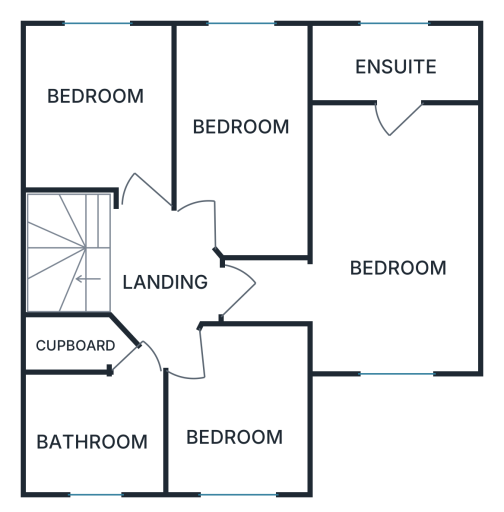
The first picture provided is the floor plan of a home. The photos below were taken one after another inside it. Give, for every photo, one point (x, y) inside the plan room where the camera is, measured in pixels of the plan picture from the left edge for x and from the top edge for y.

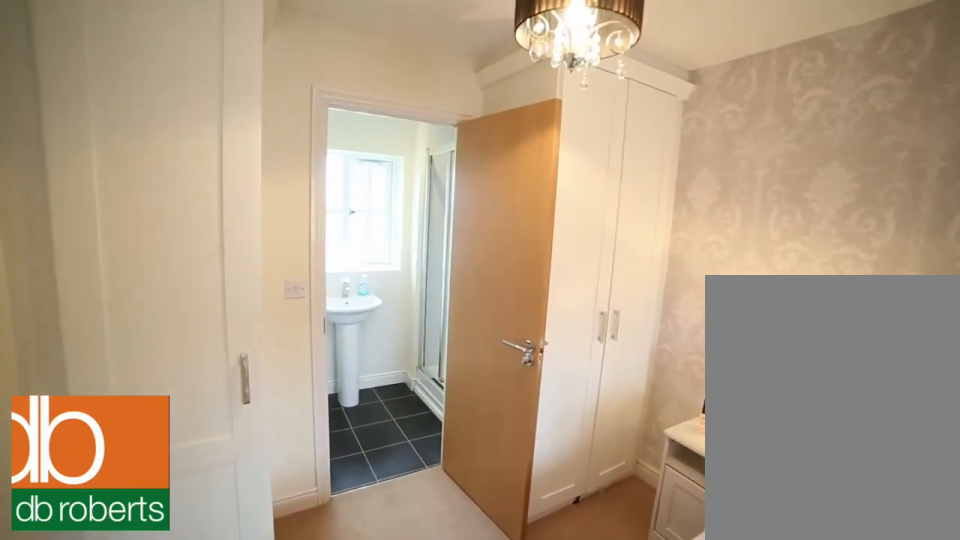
(361, 221)
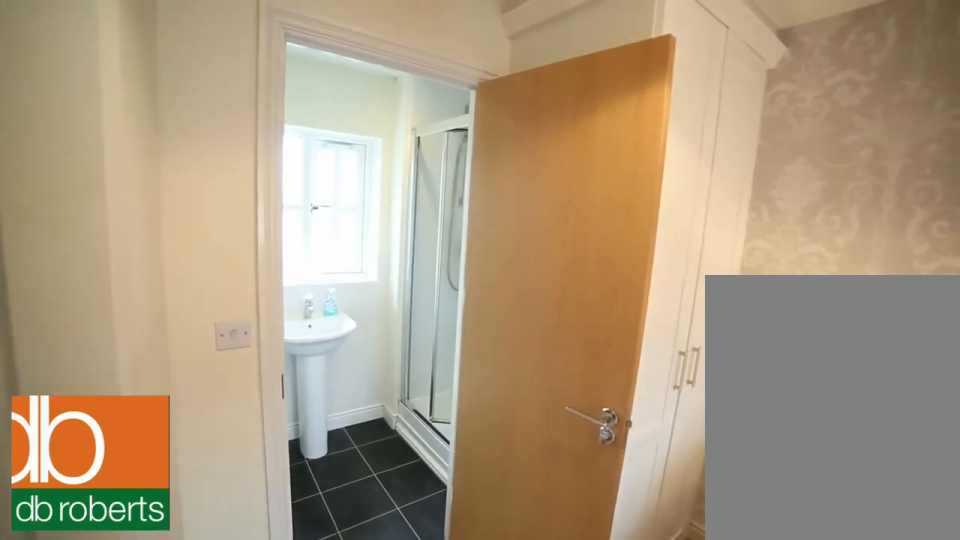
(361, 221)
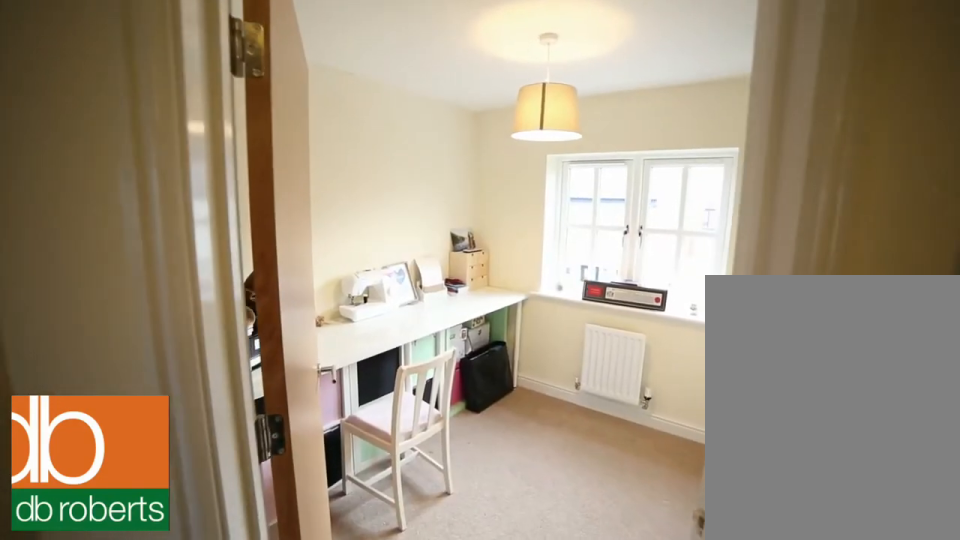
(241, 412)
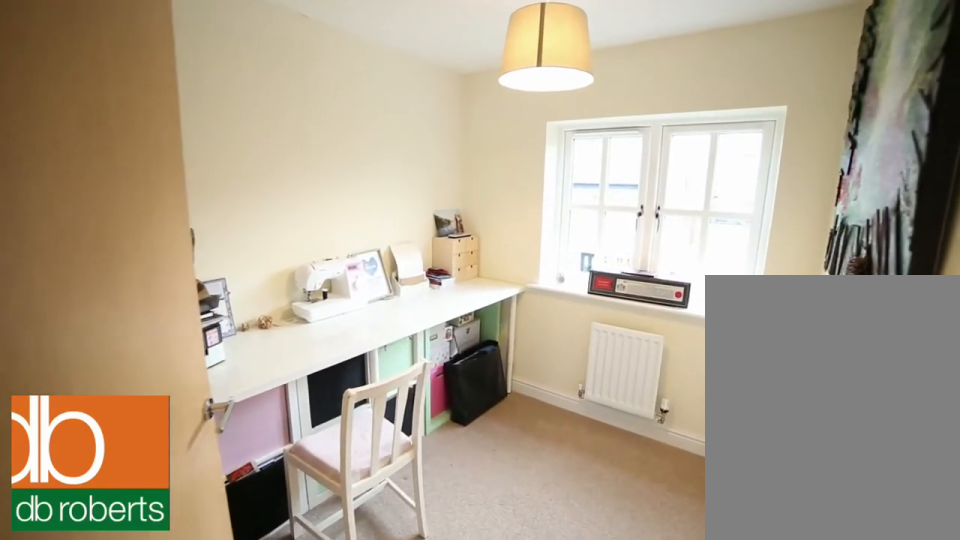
(241, 412)
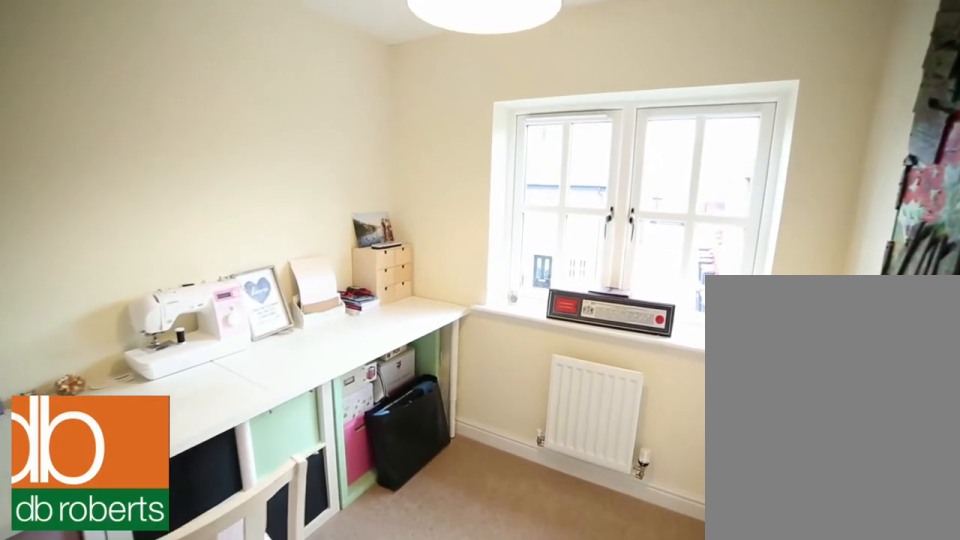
(241, 412)
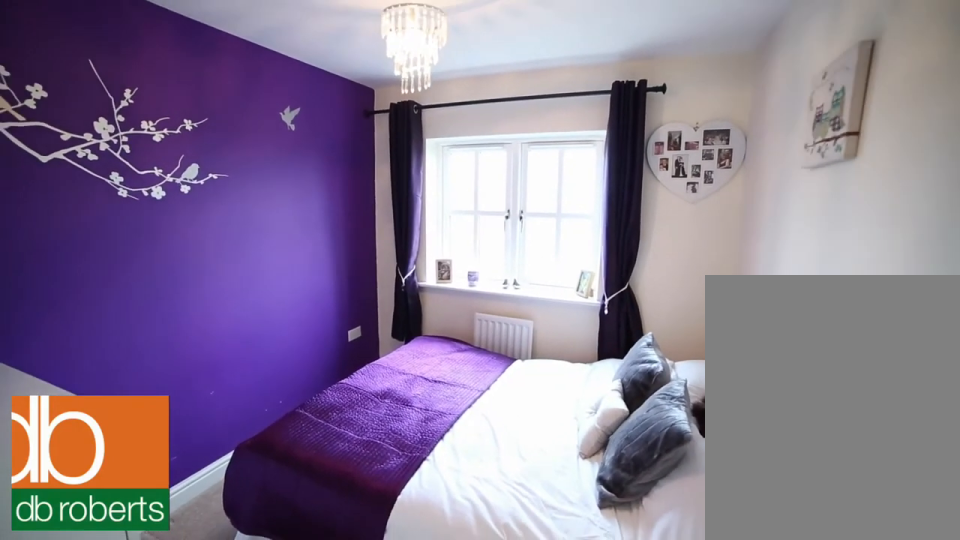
(101, 109)
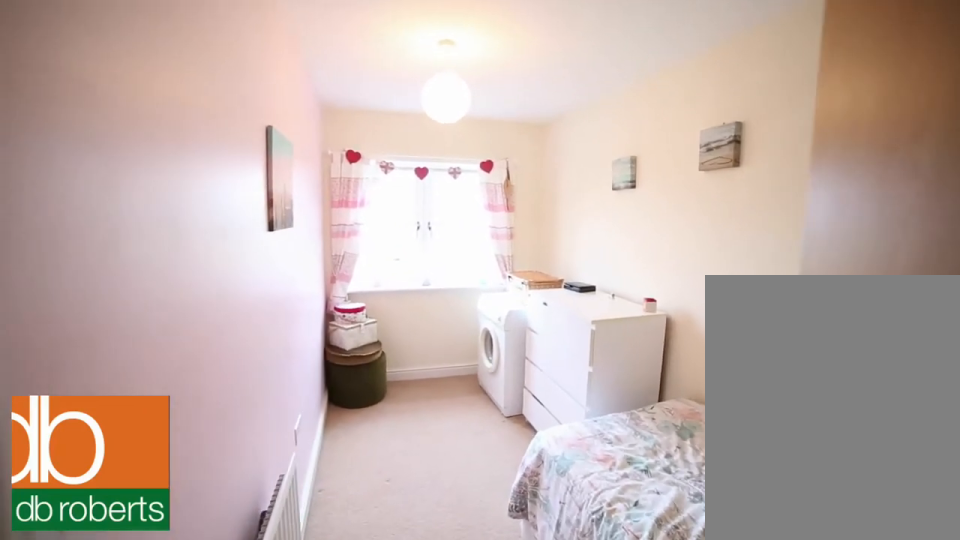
(245, 135)
